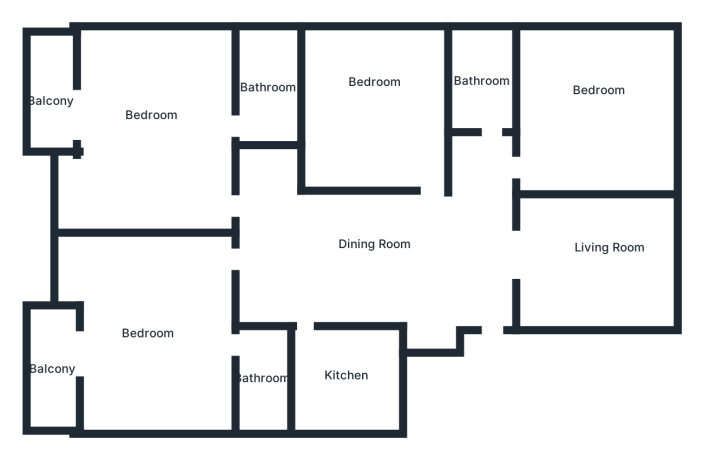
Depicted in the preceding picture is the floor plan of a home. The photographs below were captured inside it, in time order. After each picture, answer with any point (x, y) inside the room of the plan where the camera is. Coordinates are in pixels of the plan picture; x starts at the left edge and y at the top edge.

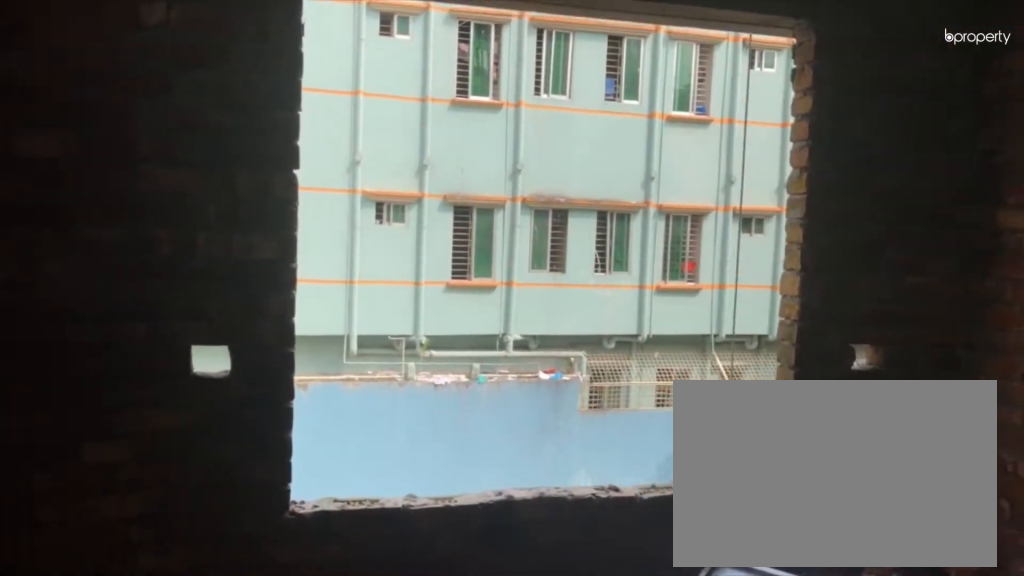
(155, 114)
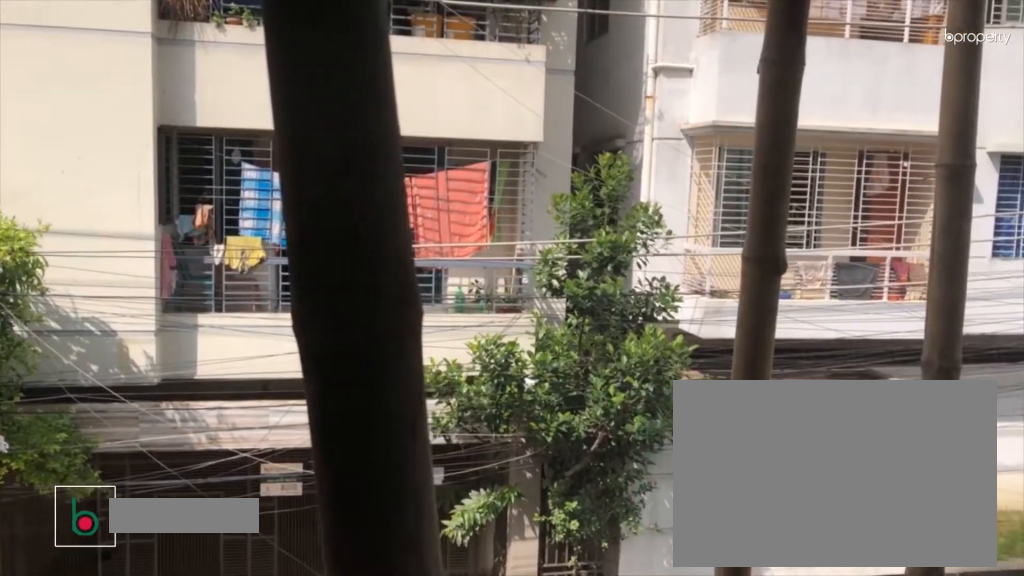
(55, 92)
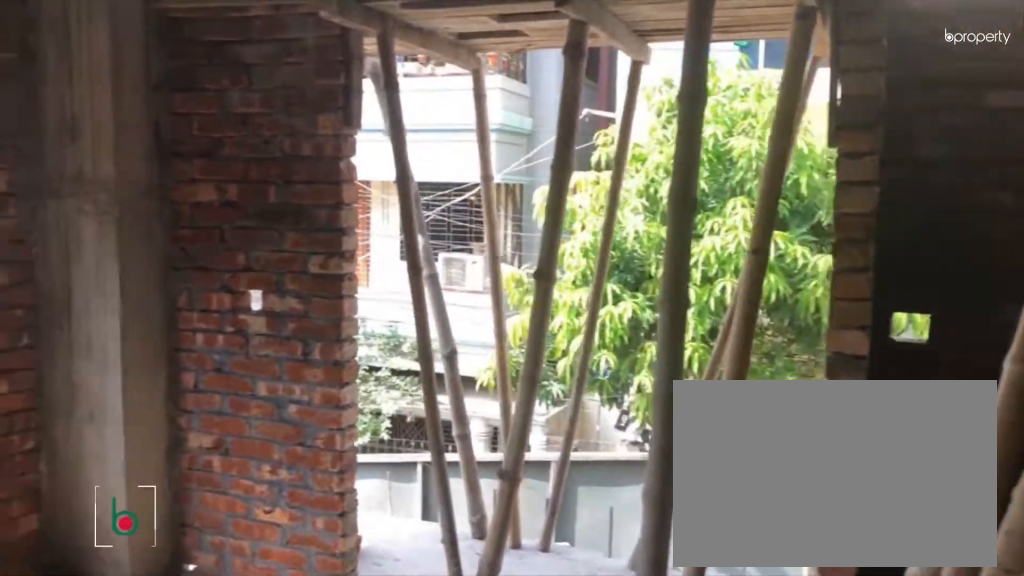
(145, 325)
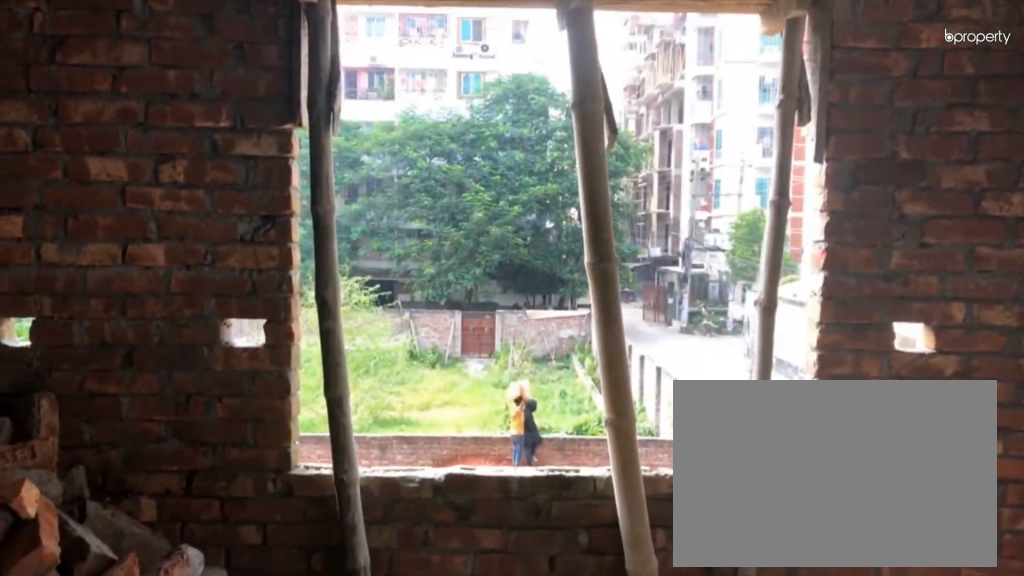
(144, 327)
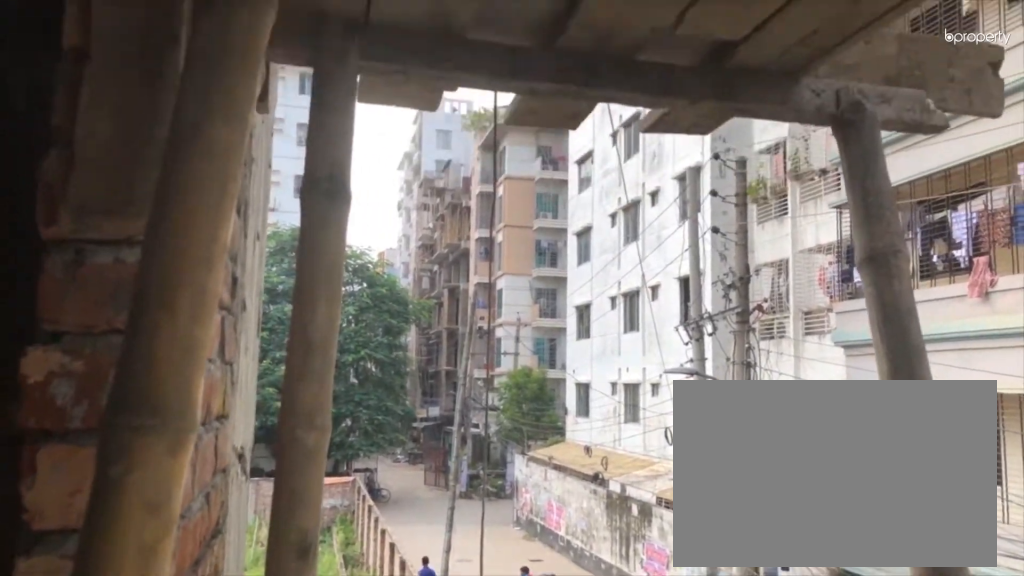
(52, 362)
